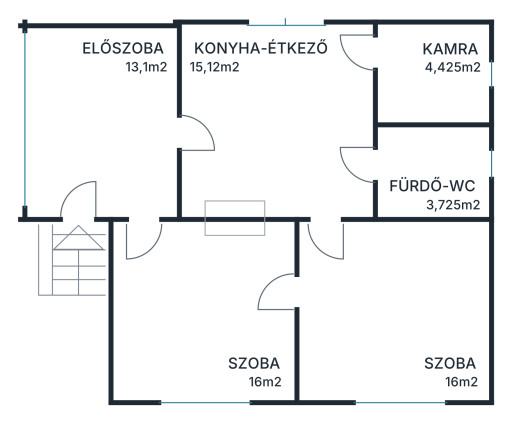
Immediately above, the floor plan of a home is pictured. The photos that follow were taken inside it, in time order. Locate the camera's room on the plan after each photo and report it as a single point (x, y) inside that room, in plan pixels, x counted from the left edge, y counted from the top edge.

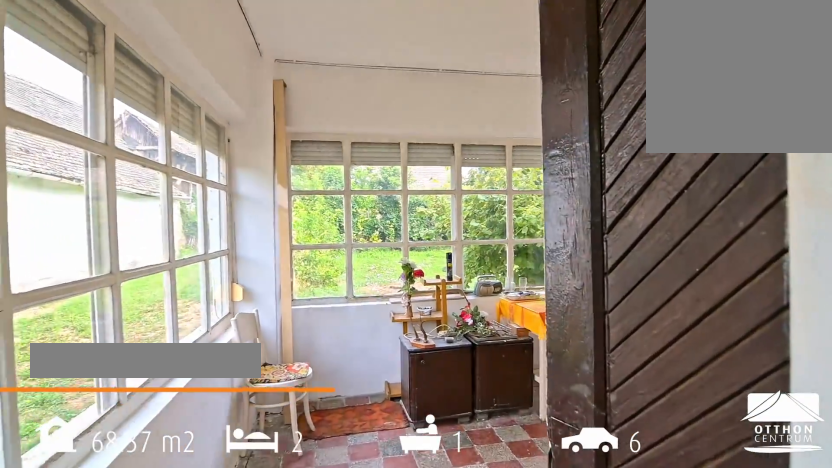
(80, 183)
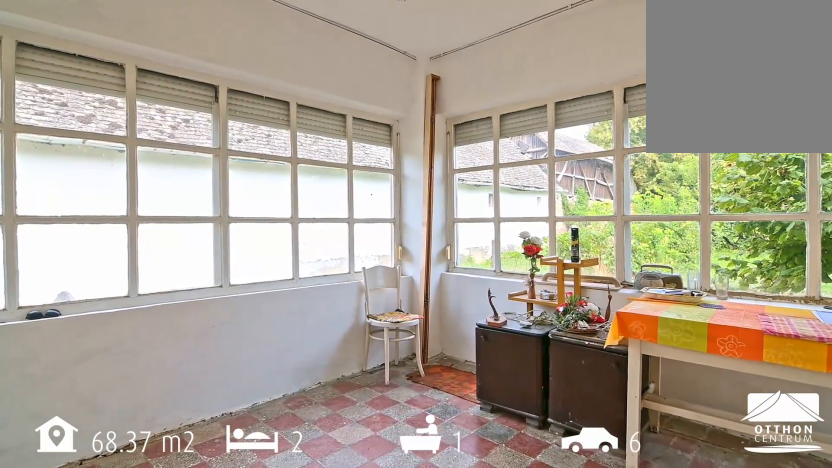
(80, 183)
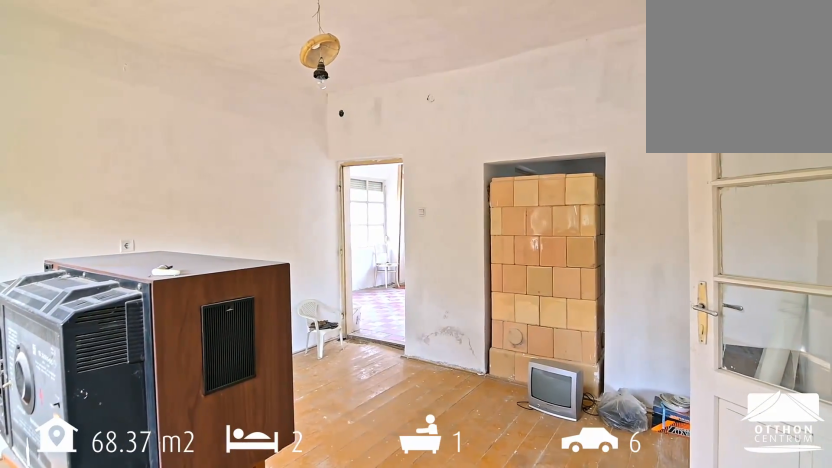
(199, 306)
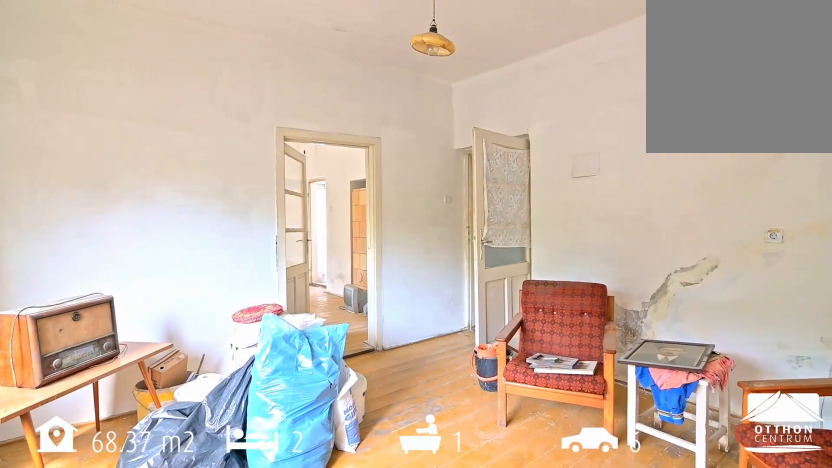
(402, 315)
